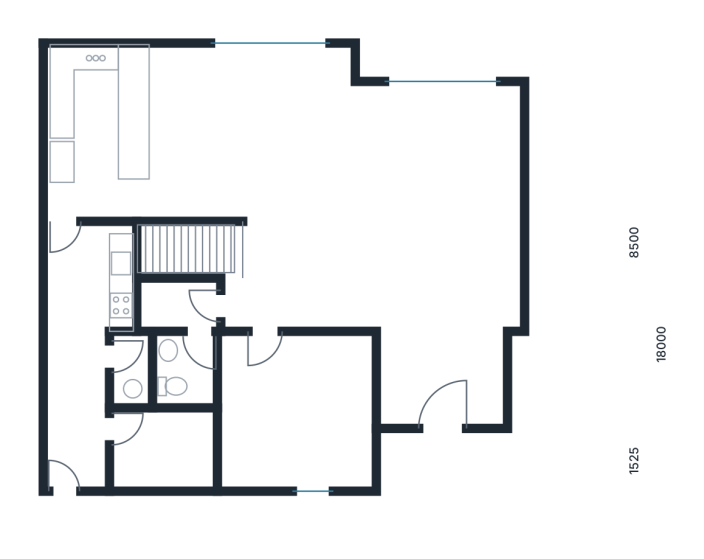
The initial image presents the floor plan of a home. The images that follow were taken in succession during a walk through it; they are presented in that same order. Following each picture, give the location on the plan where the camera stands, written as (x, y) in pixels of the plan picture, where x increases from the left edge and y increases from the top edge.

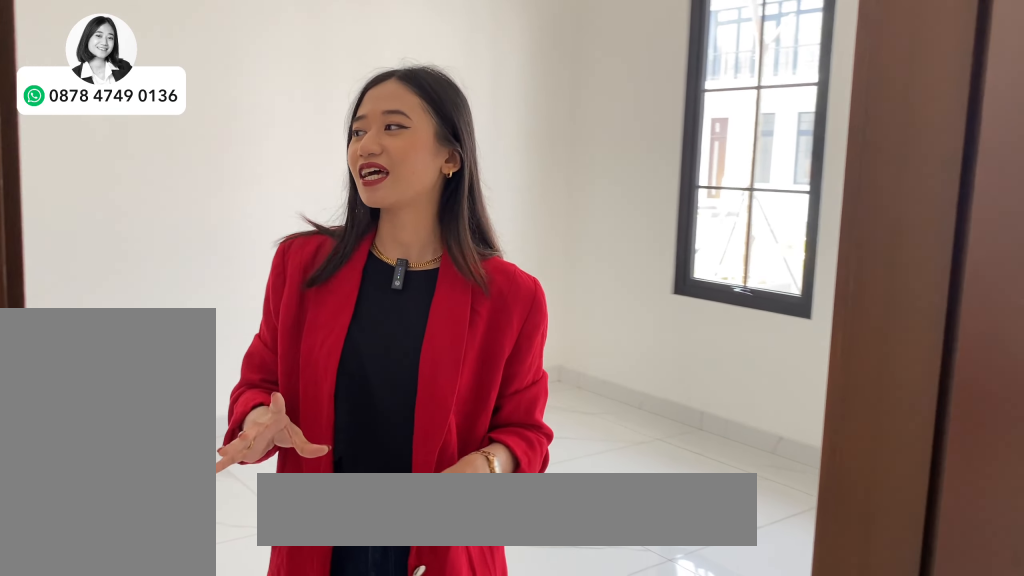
(309, 382)
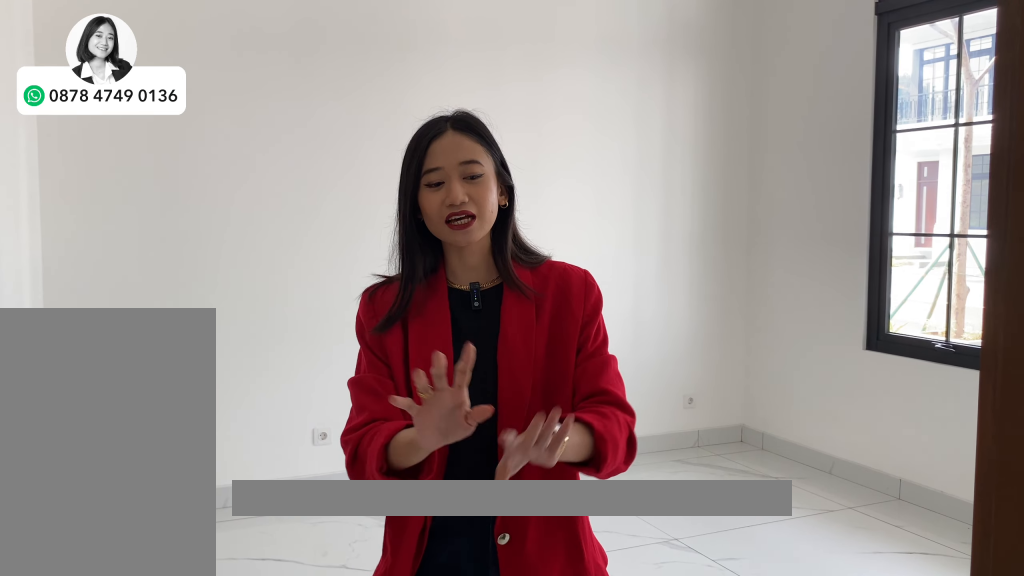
(309, 382)
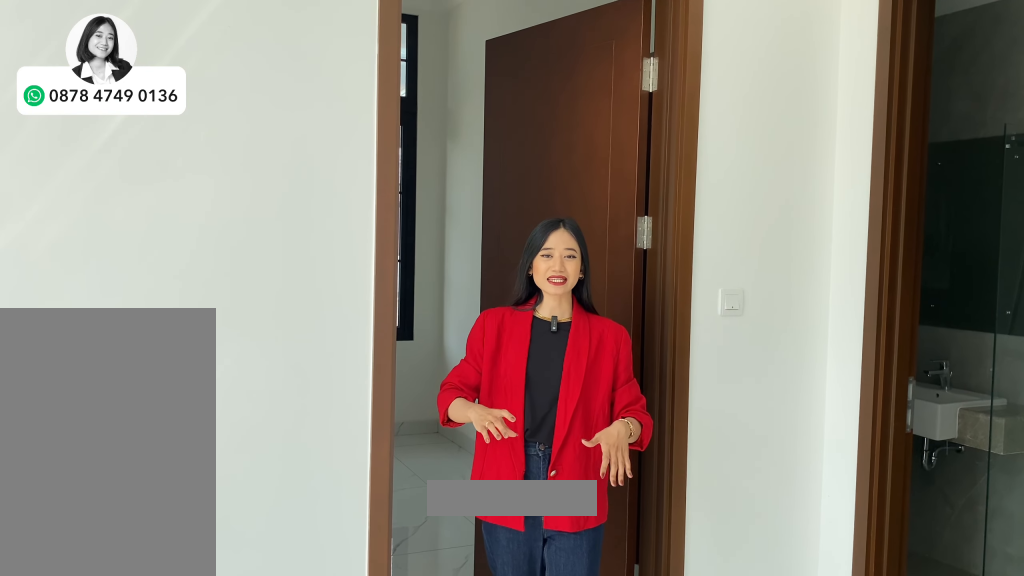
(284, 302)
